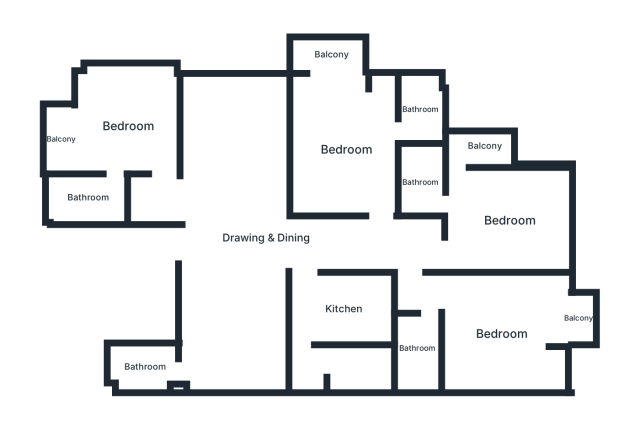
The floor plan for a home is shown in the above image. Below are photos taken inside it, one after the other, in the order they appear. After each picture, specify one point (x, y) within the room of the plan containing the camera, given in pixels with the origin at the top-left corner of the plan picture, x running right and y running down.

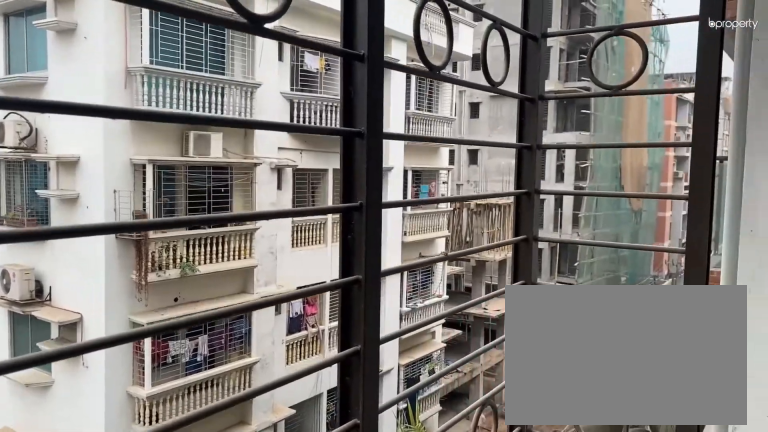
(579, 318)
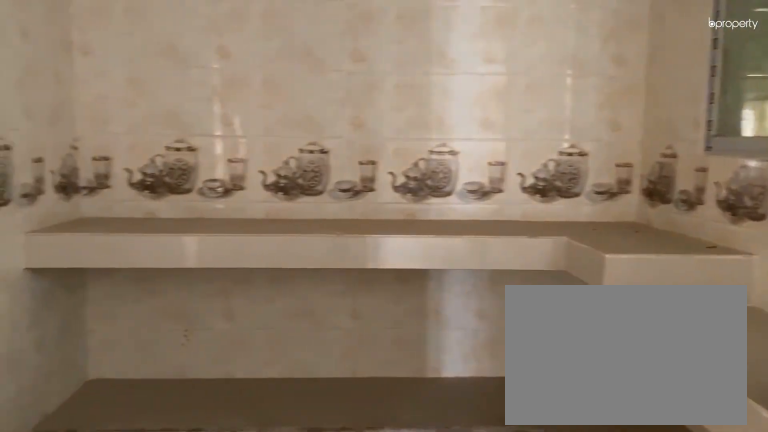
(344, 309)
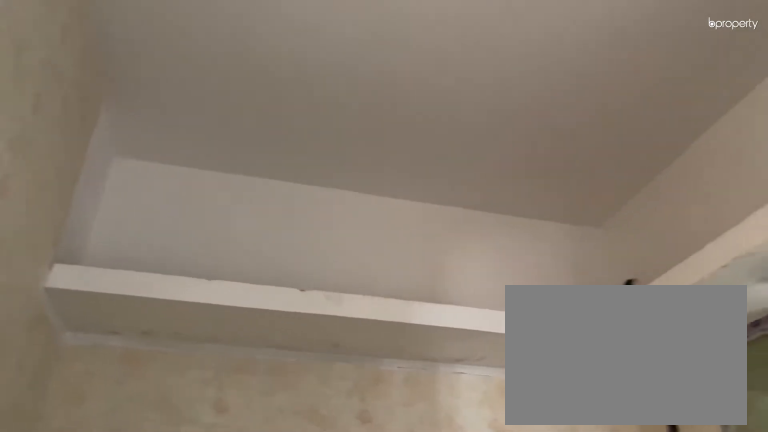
(344, 309)
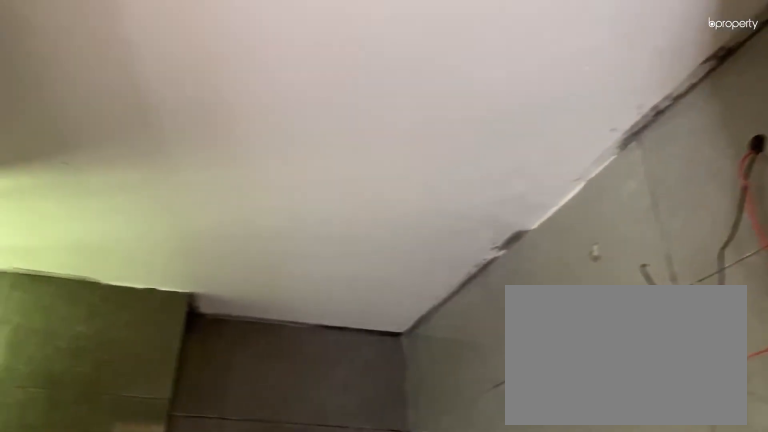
(145, 366)
